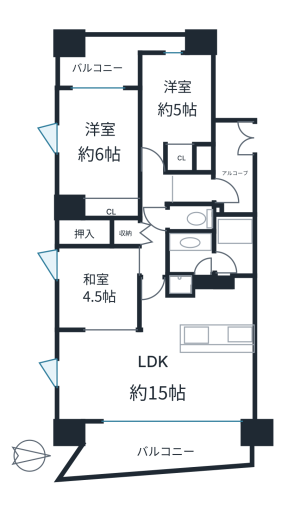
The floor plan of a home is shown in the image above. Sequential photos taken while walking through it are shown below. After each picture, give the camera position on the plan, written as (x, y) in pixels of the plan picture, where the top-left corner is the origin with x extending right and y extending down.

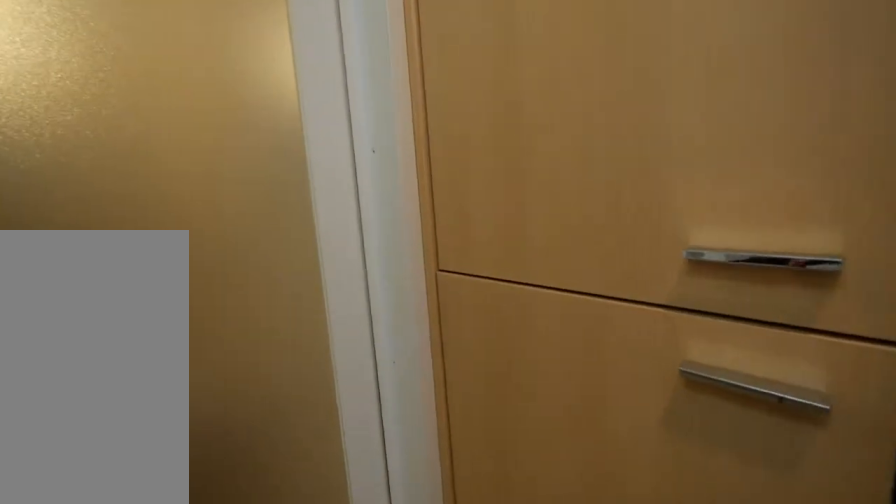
(200, 256)
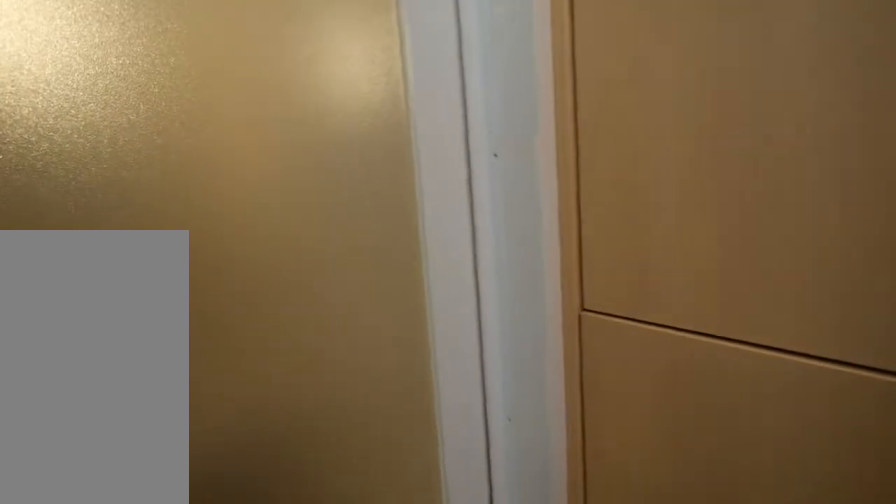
(200, 256)
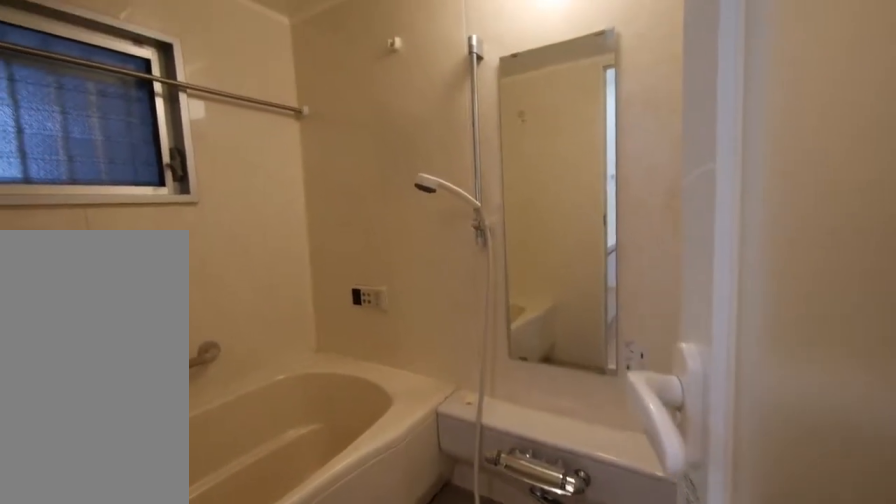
(200, 256)
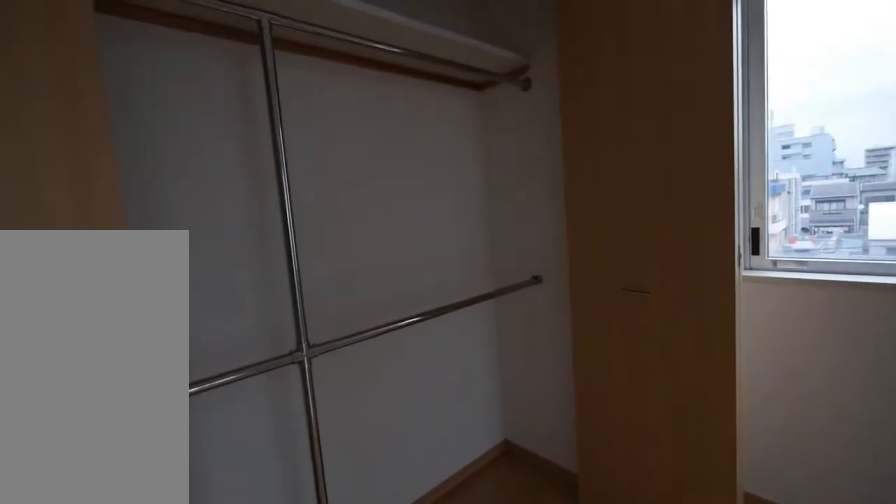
(88, 168)
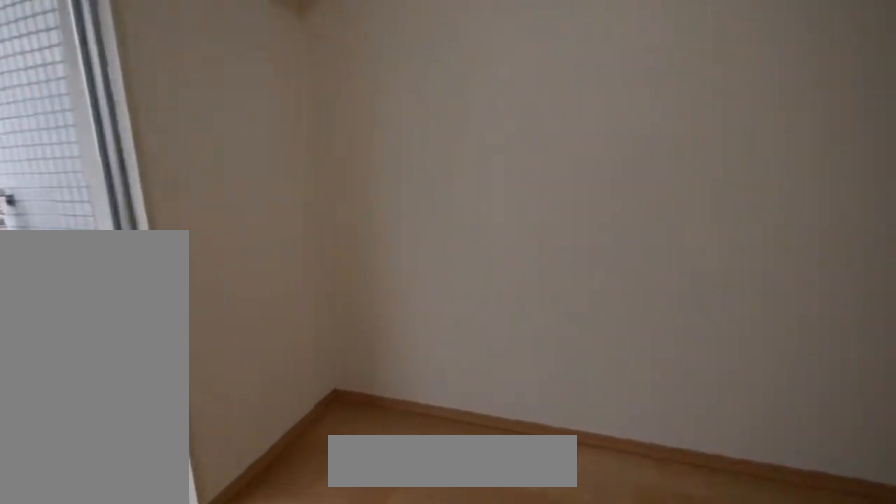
(180, 95)
